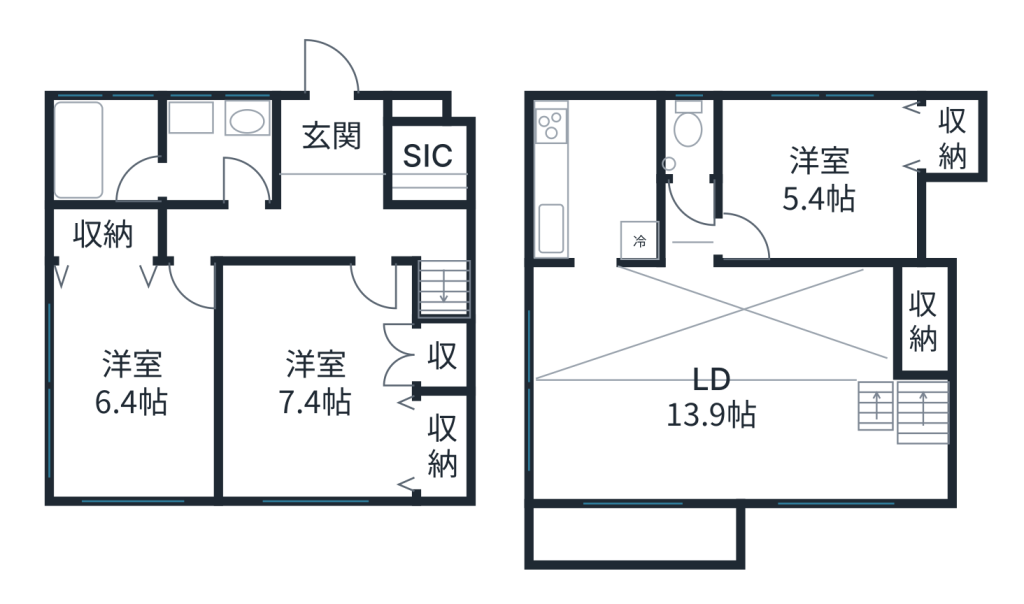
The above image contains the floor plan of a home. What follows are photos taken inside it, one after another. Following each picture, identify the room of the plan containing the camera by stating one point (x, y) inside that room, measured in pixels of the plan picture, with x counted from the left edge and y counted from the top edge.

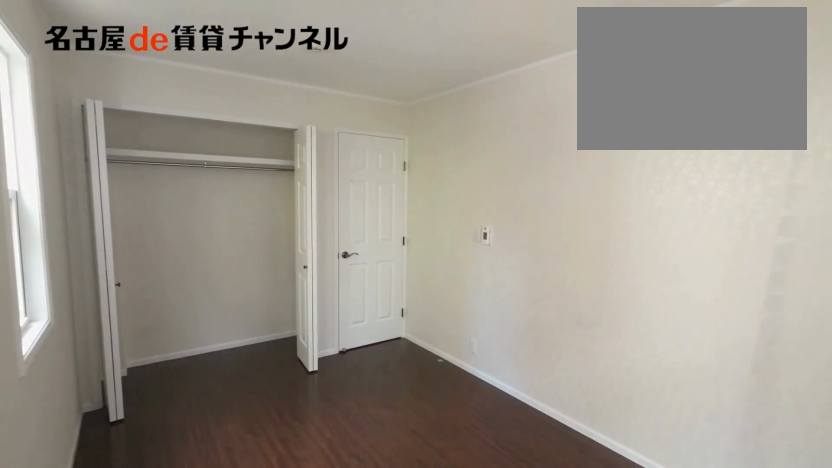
(135, 364)
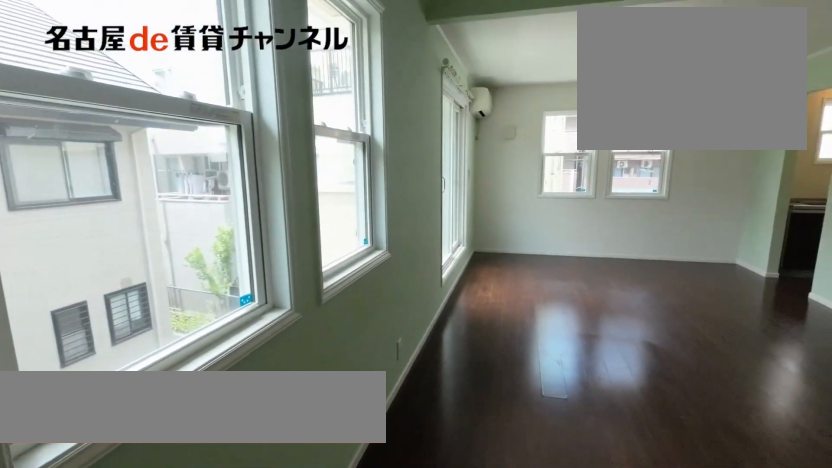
(740, 386)
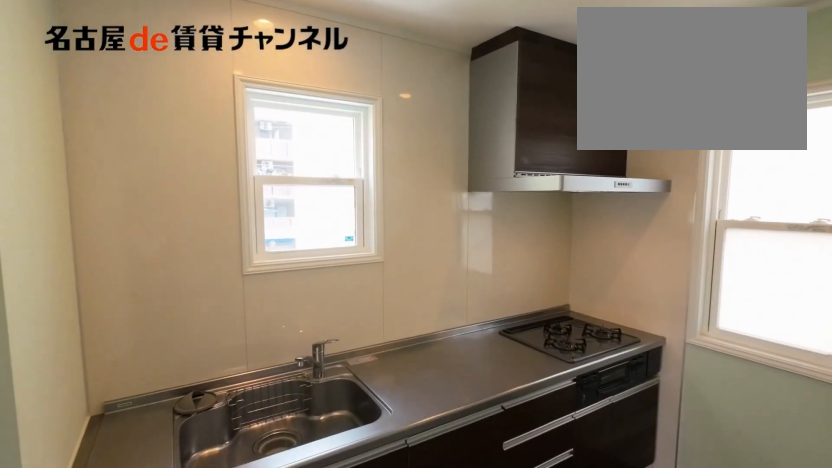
(594, 181)
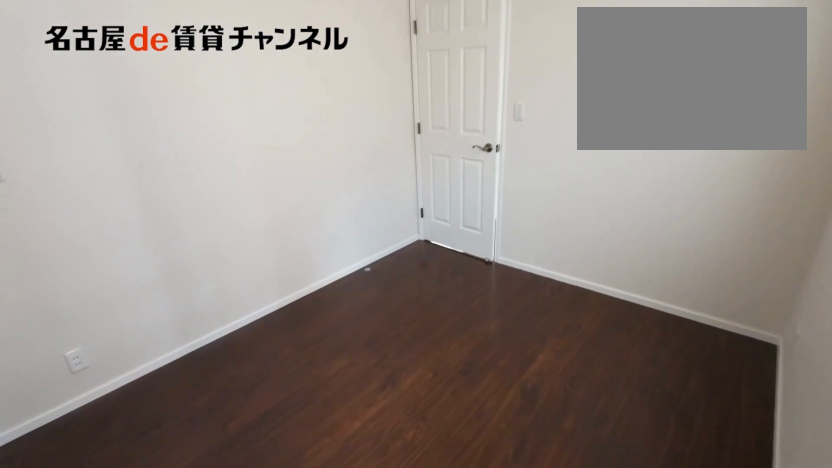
(836, 175)
